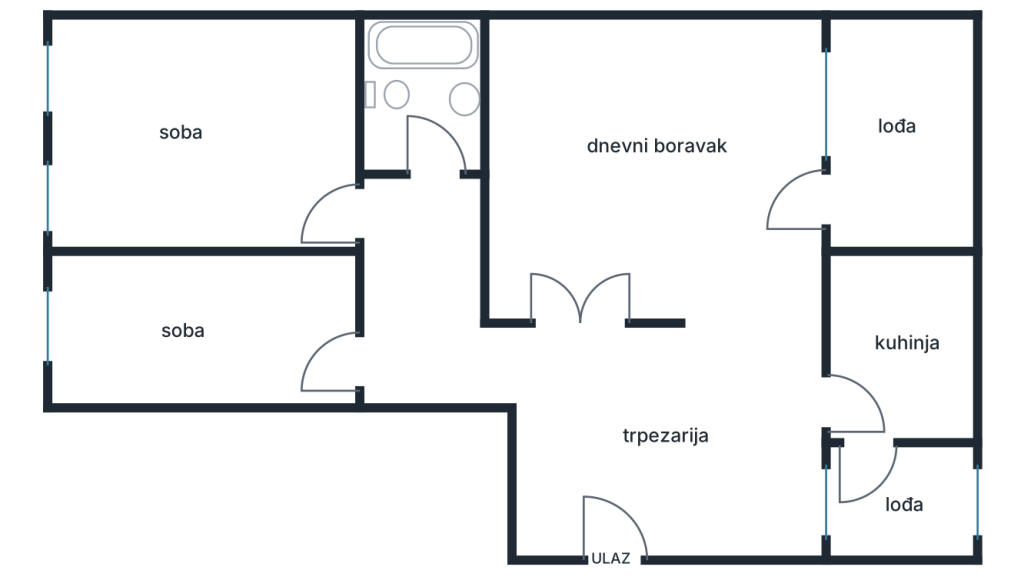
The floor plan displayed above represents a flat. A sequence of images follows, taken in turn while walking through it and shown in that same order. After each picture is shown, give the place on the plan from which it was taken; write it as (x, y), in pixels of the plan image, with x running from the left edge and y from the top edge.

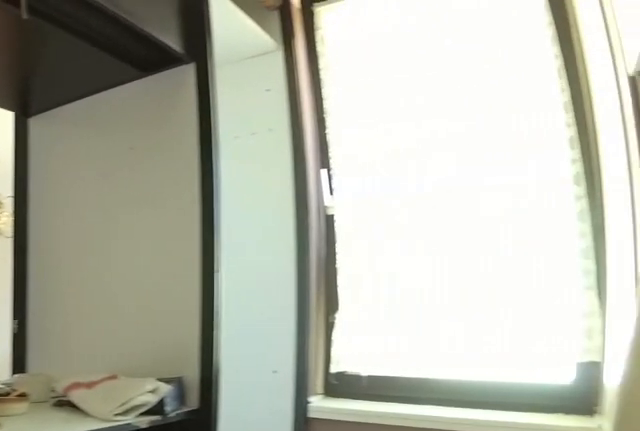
(870, 445)
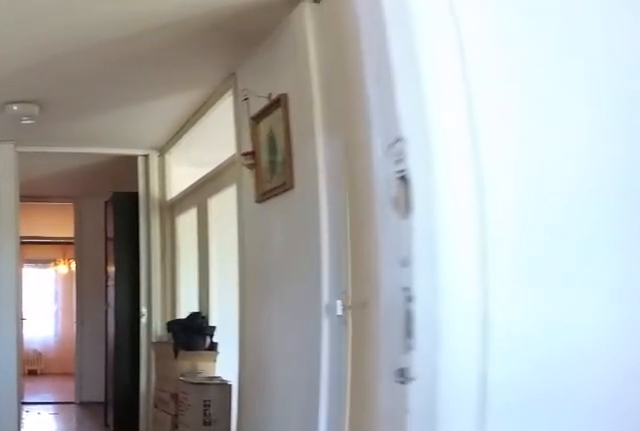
(842, 418)
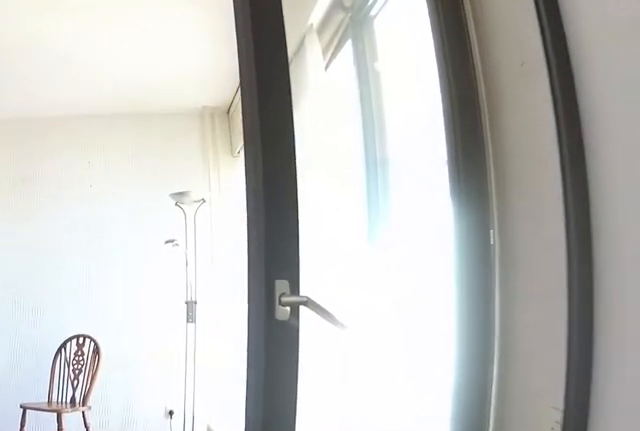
(786, 395)
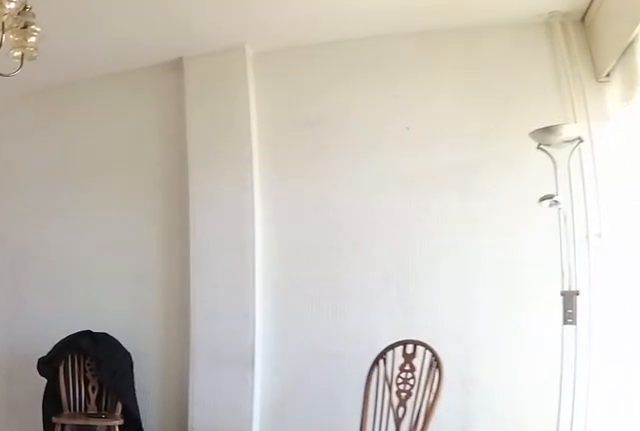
(786, 308)
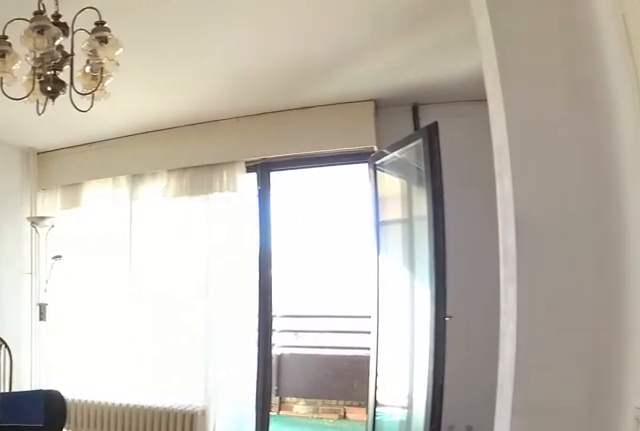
(526, 280)
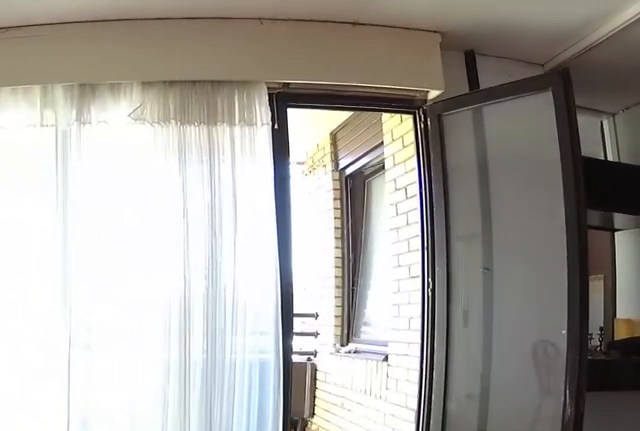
(606, 129)
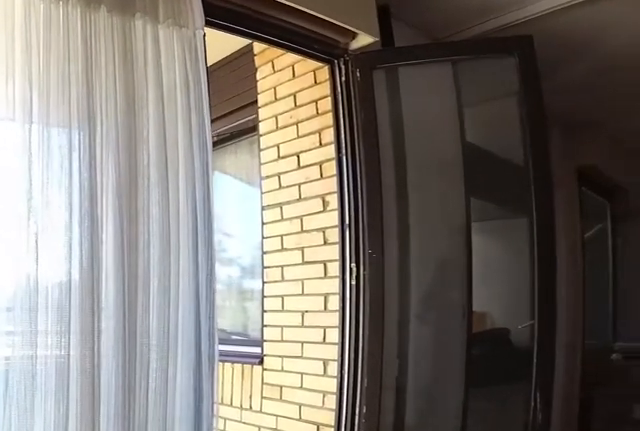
(701, 127)
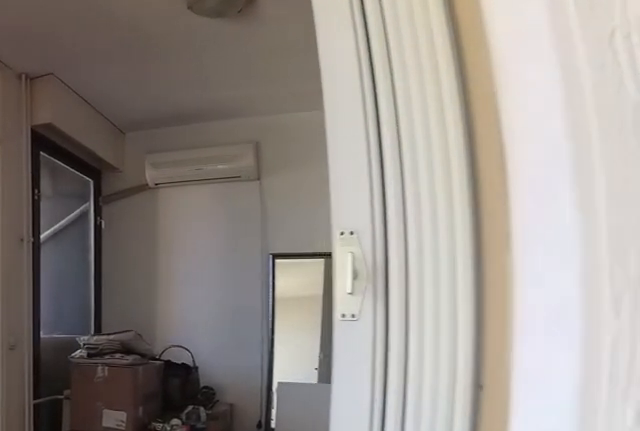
(713, 231)
